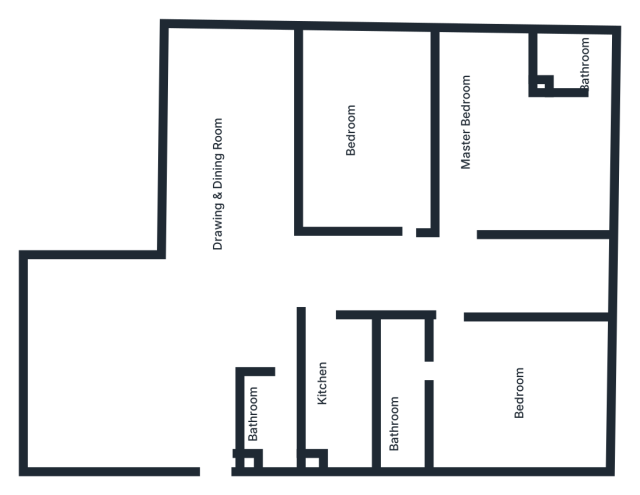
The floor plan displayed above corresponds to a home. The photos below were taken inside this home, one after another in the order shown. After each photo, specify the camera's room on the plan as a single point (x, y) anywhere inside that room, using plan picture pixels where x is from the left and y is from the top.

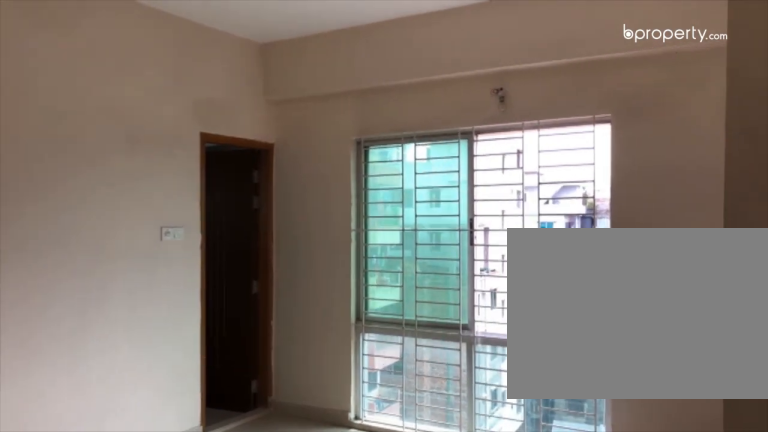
(514, 160)
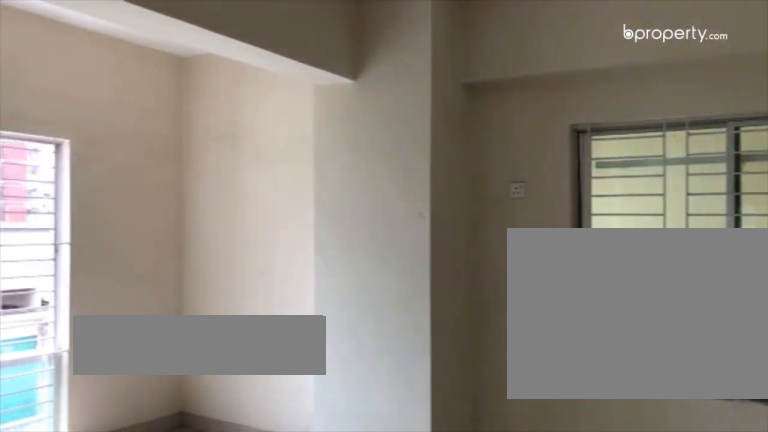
(514, 393)
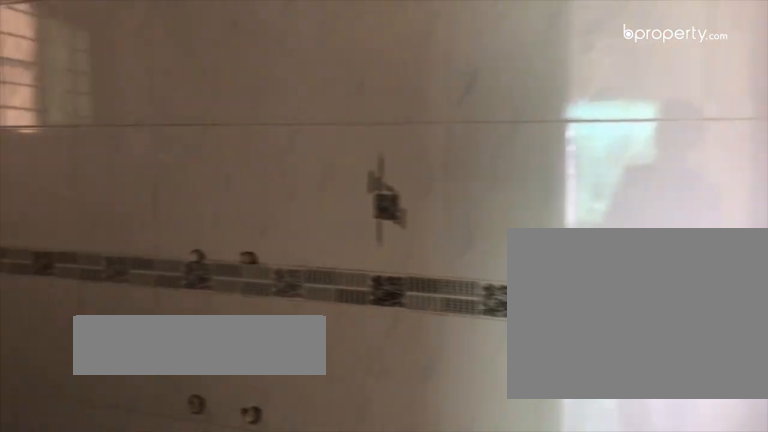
(400, 372)
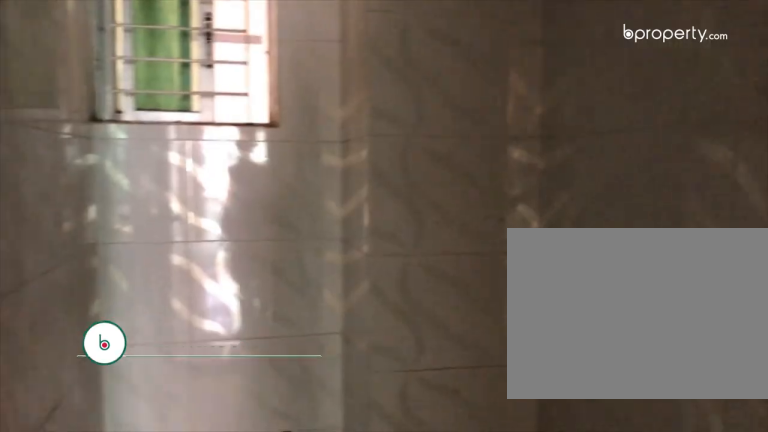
(278, 416)
